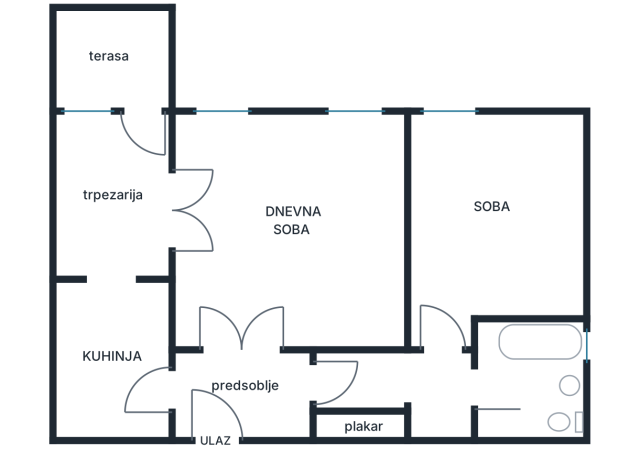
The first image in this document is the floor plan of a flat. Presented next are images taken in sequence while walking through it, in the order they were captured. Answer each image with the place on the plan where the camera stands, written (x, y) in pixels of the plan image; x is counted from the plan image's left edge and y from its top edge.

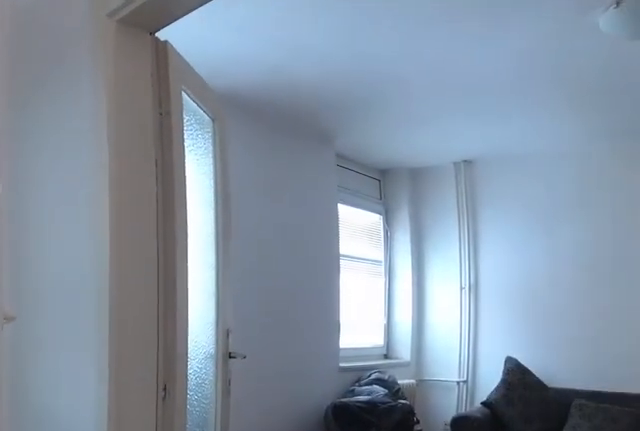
(123, 236)
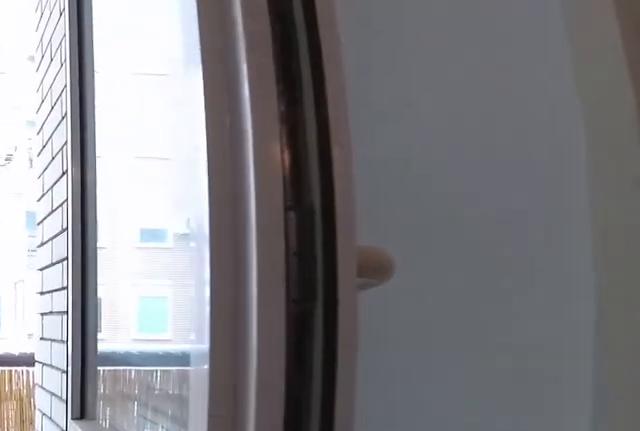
(123, 174)
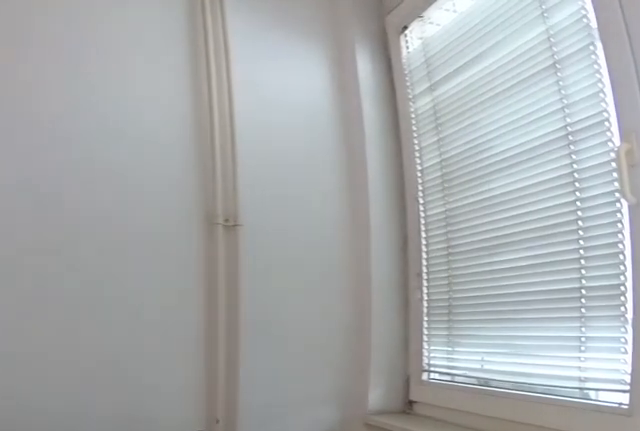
(138, 154)
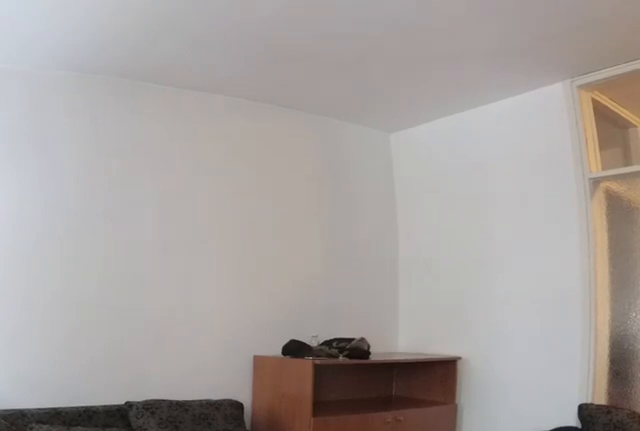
(246, 182)
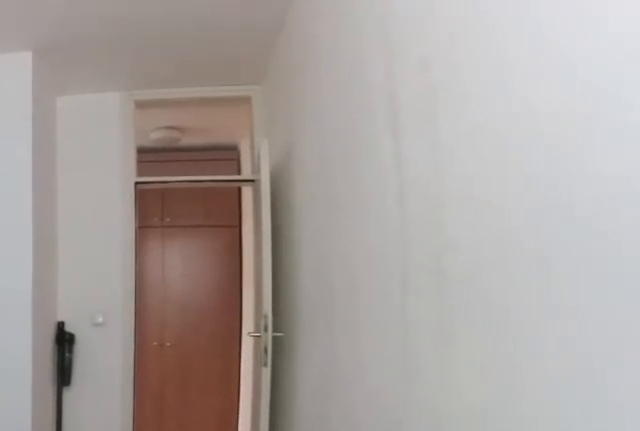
(444, 154)
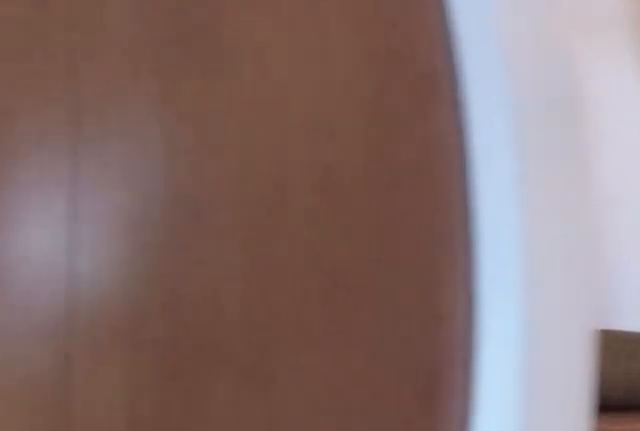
(440, 353)
